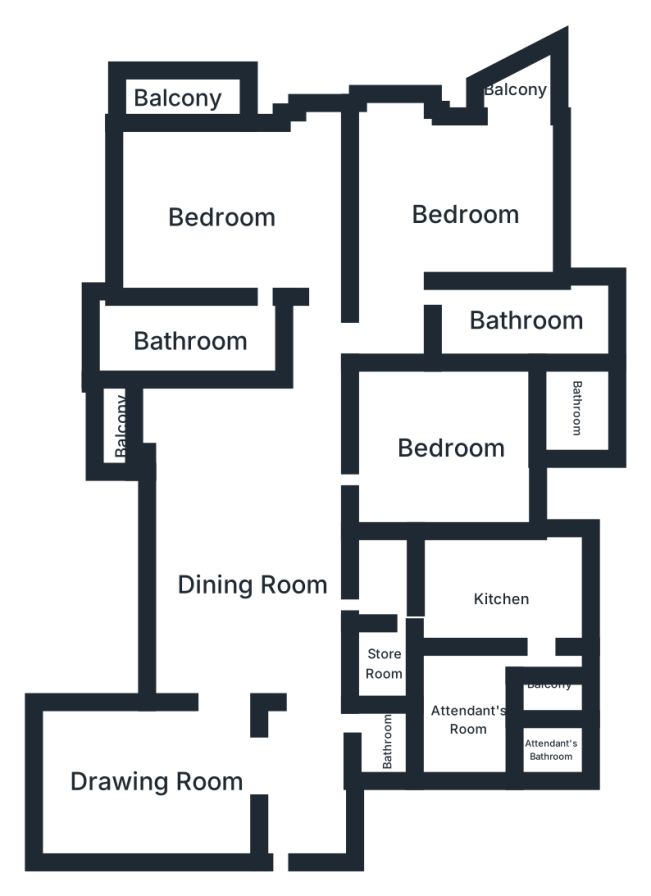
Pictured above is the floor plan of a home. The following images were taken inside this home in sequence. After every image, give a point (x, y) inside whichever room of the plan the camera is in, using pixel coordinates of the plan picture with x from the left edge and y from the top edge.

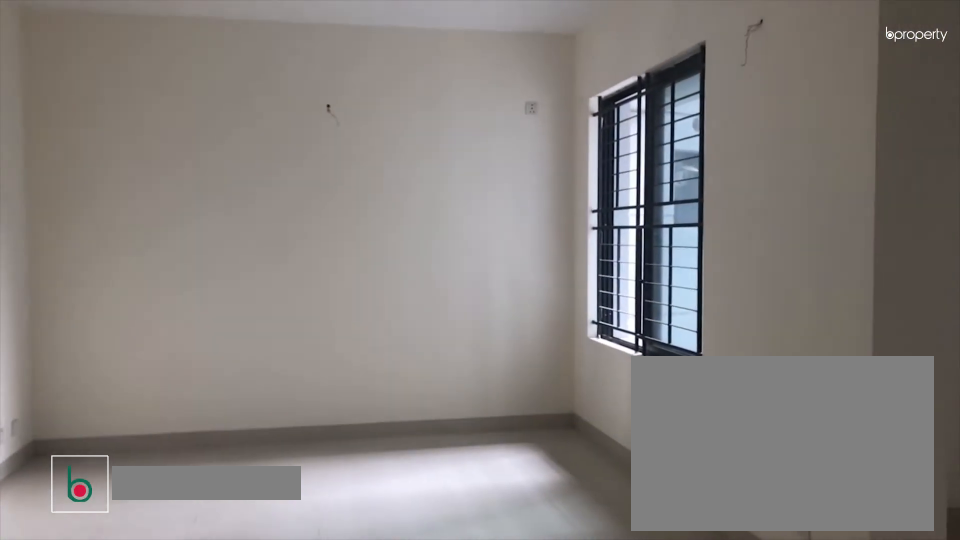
(164, 778)
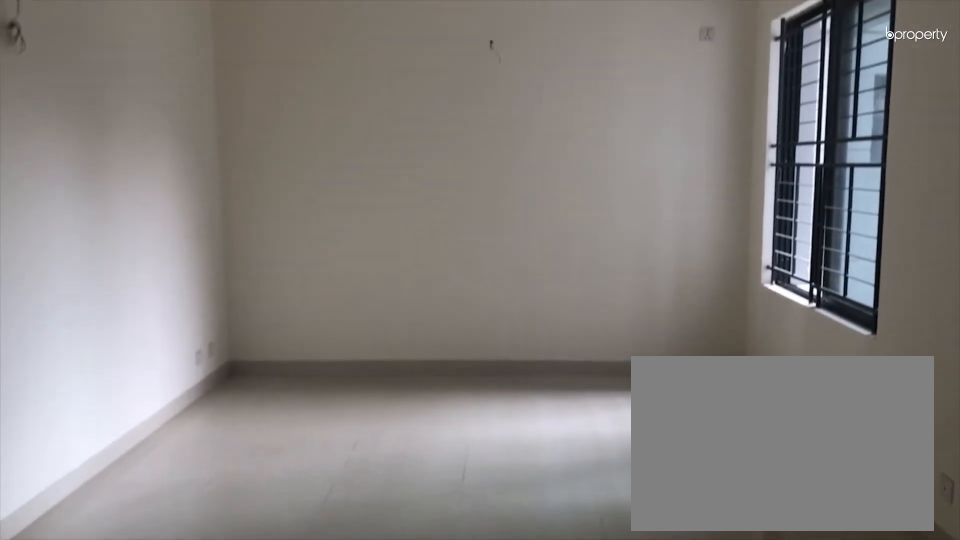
(164, 778)
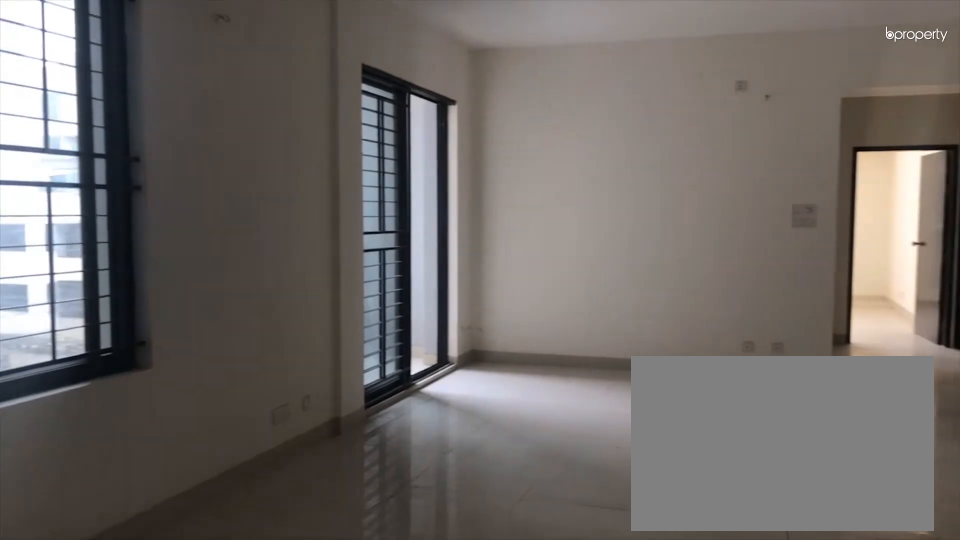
(255, 588)
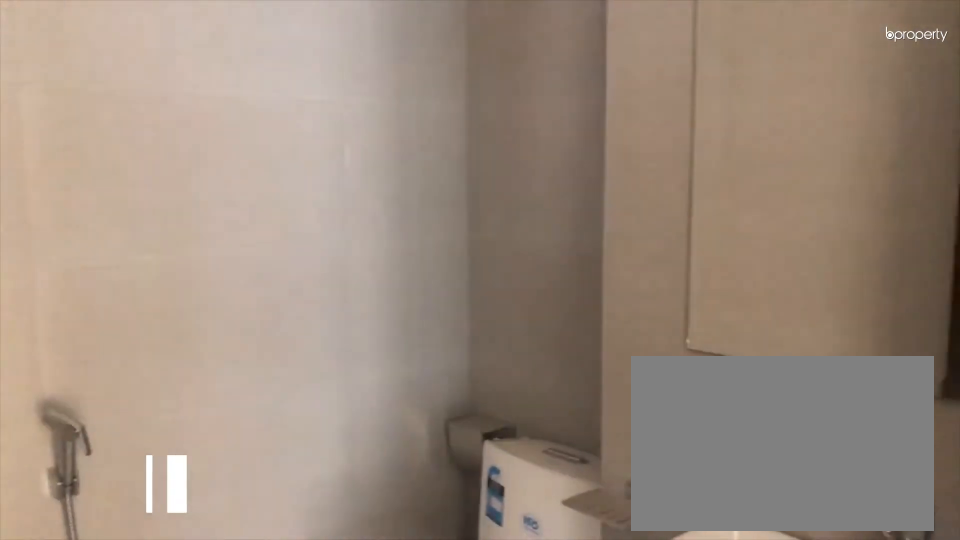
(388, 739)
